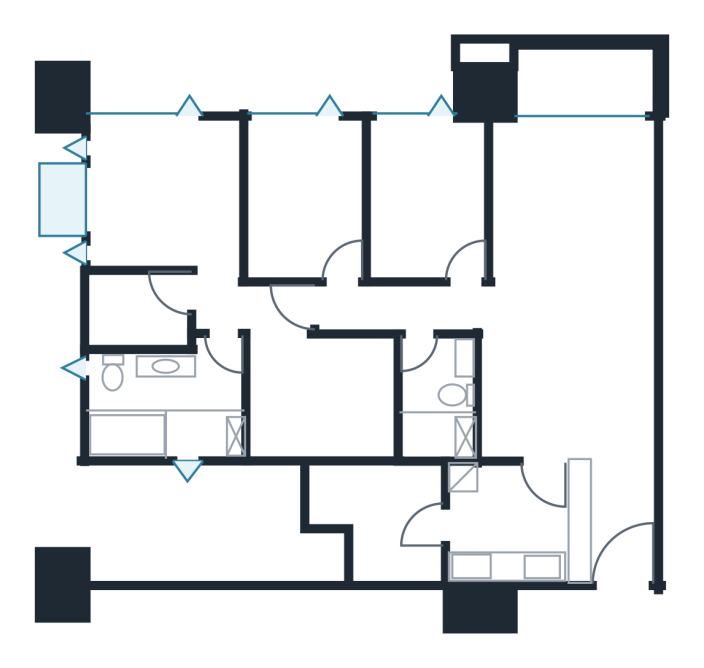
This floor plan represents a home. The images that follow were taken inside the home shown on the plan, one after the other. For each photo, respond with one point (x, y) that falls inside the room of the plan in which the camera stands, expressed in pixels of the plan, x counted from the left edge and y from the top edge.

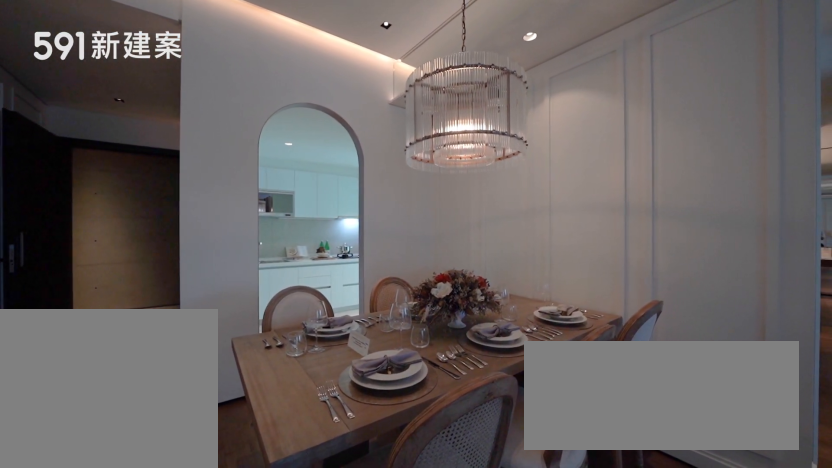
(564, 396)
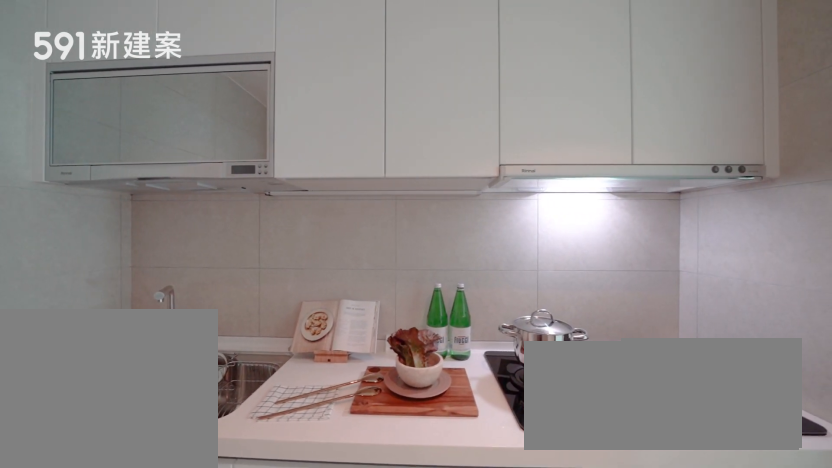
(504, 523)
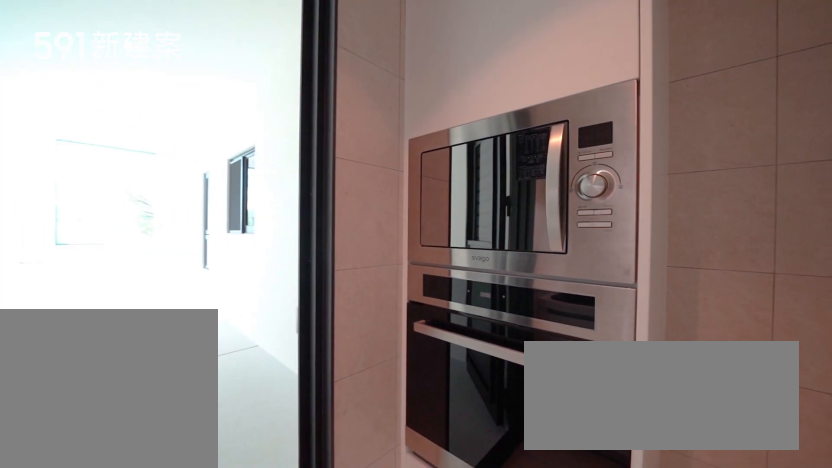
(504, 523)
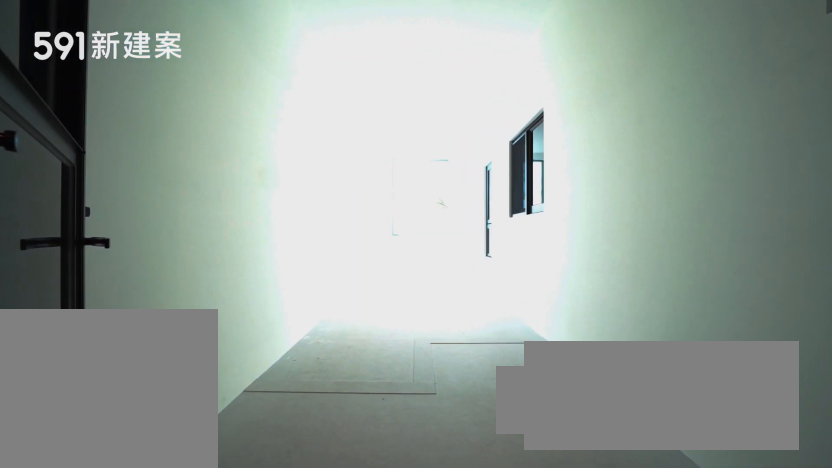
(380, 517)
